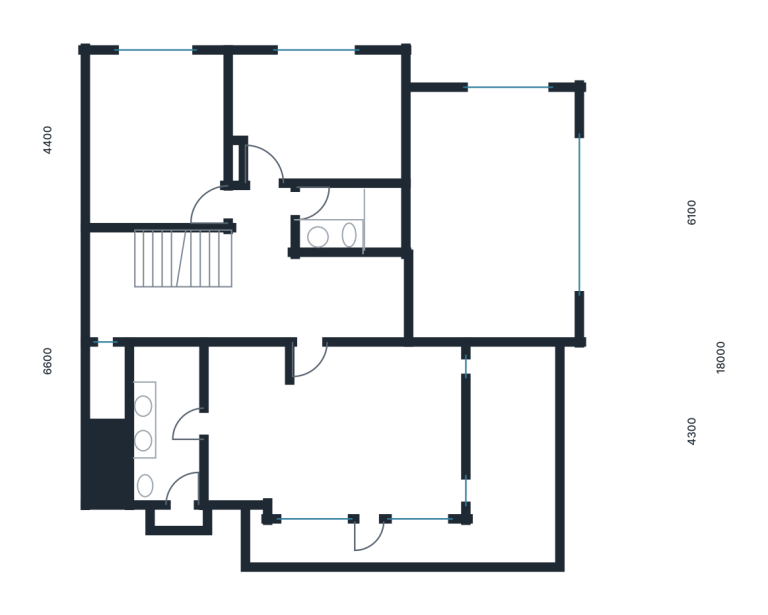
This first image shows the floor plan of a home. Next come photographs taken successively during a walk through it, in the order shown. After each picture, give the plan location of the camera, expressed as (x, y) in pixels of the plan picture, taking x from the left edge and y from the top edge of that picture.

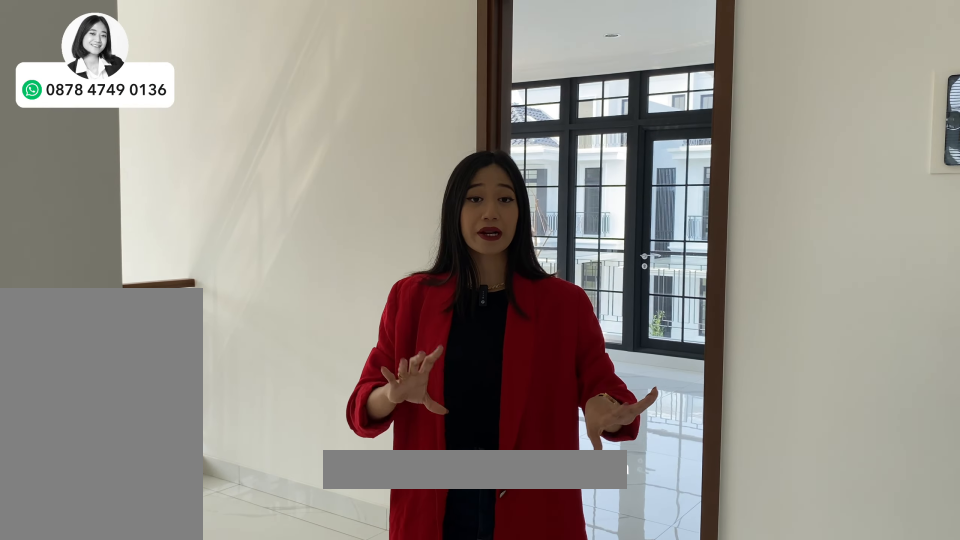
(368, 296)
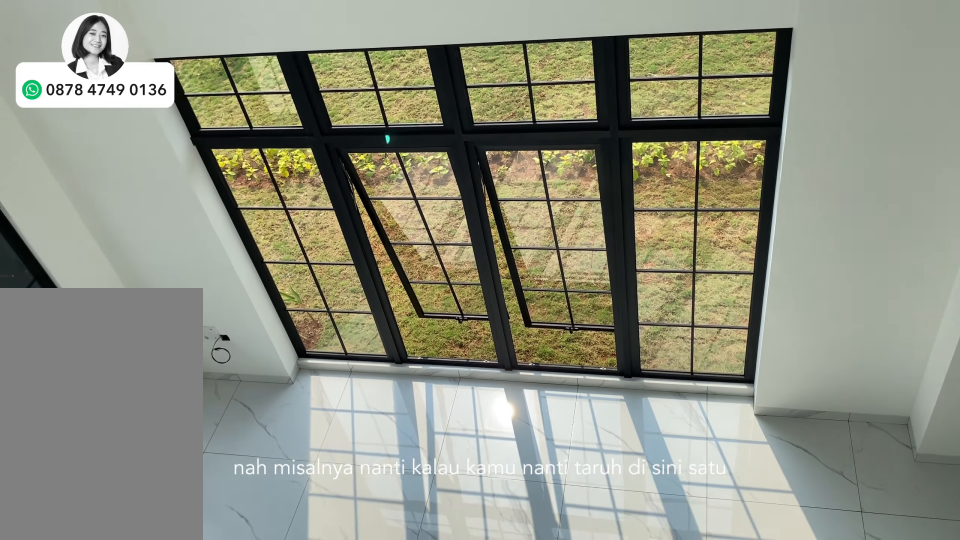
(368, 296)
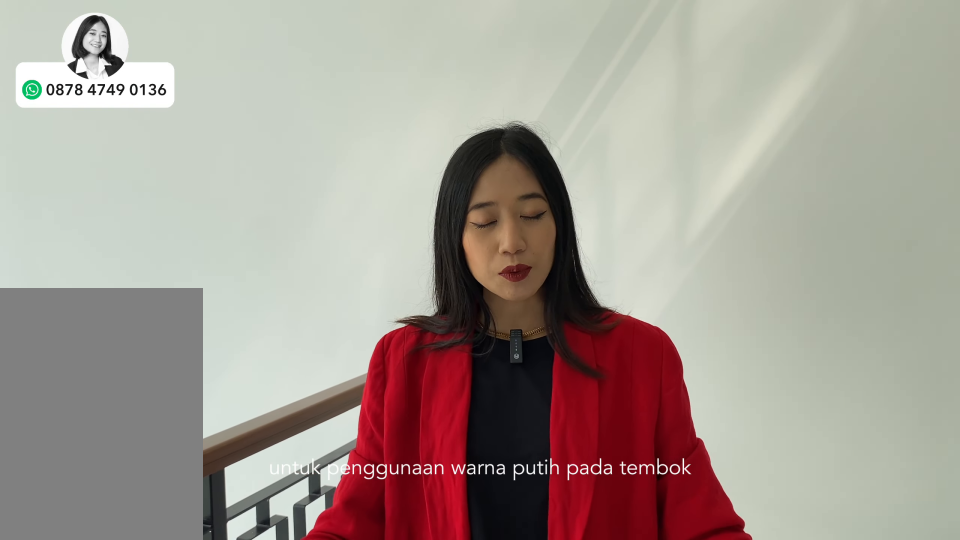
(368, 296)
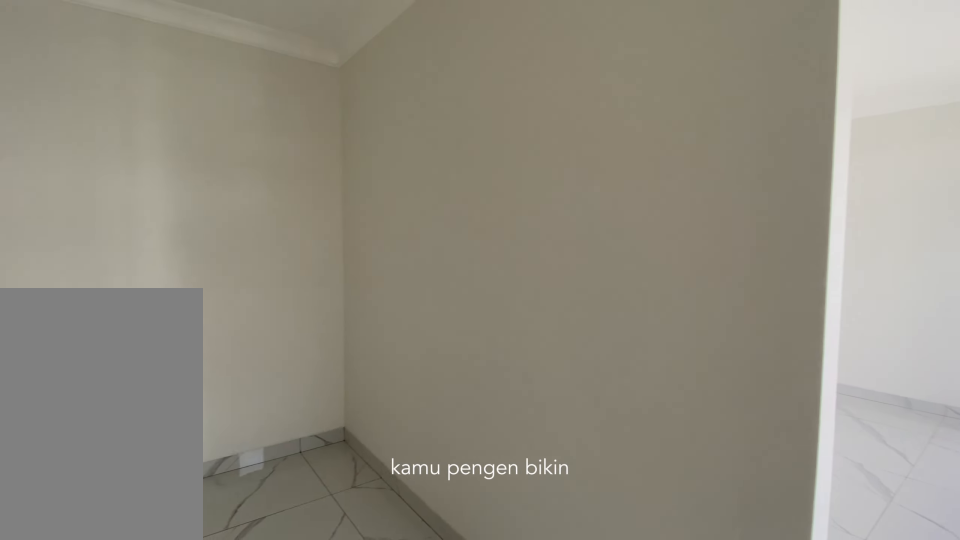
(243, 382)
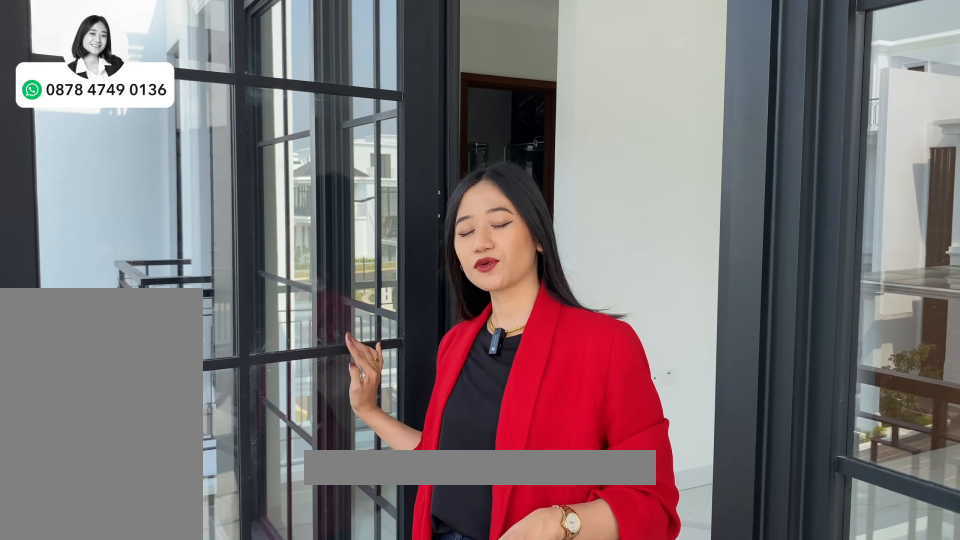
(402, 546)
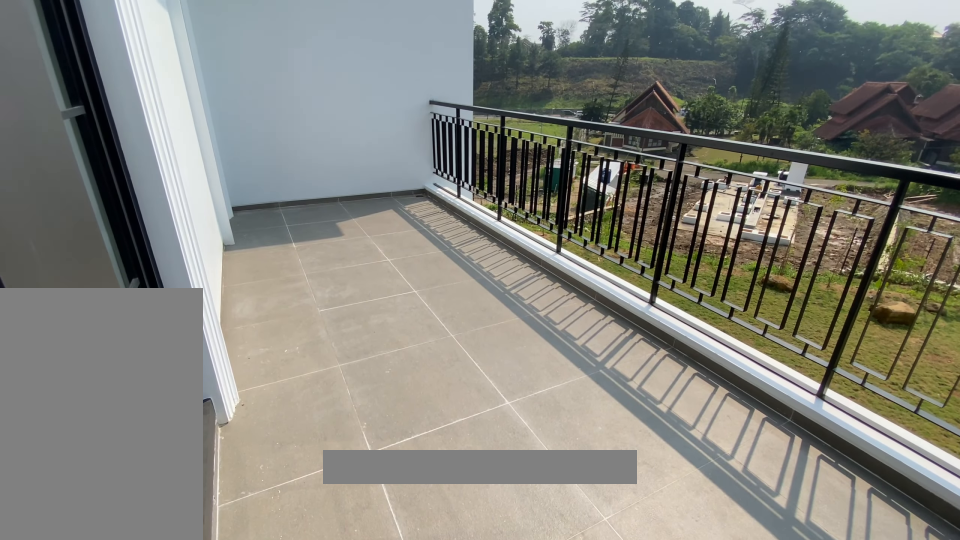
(523, 441)
